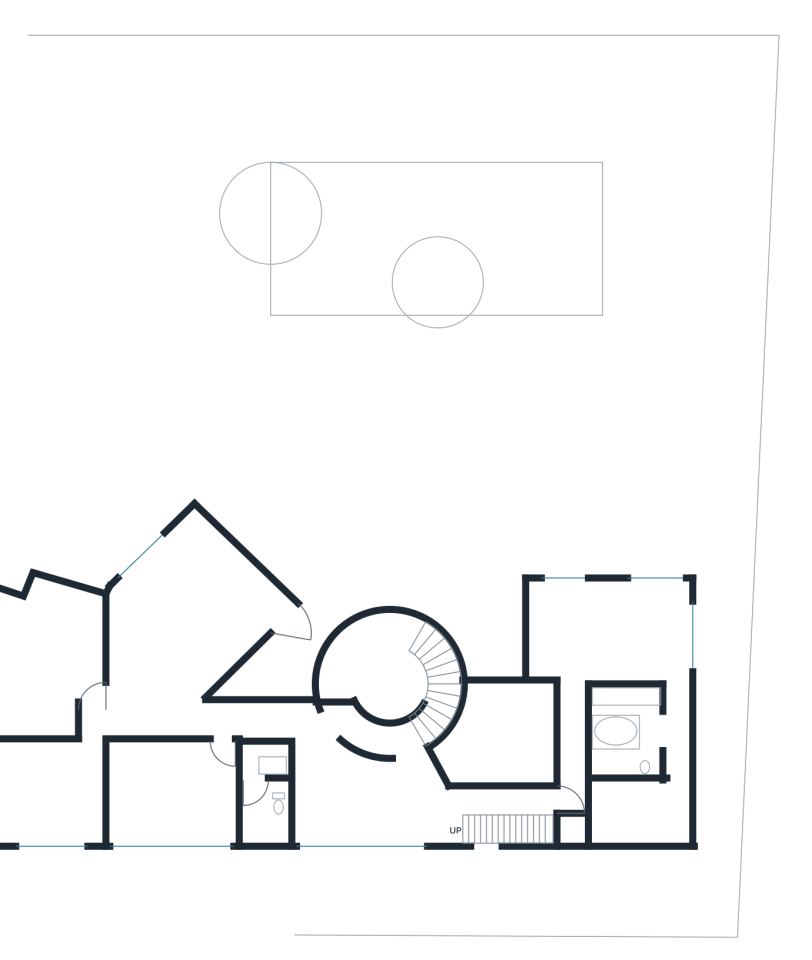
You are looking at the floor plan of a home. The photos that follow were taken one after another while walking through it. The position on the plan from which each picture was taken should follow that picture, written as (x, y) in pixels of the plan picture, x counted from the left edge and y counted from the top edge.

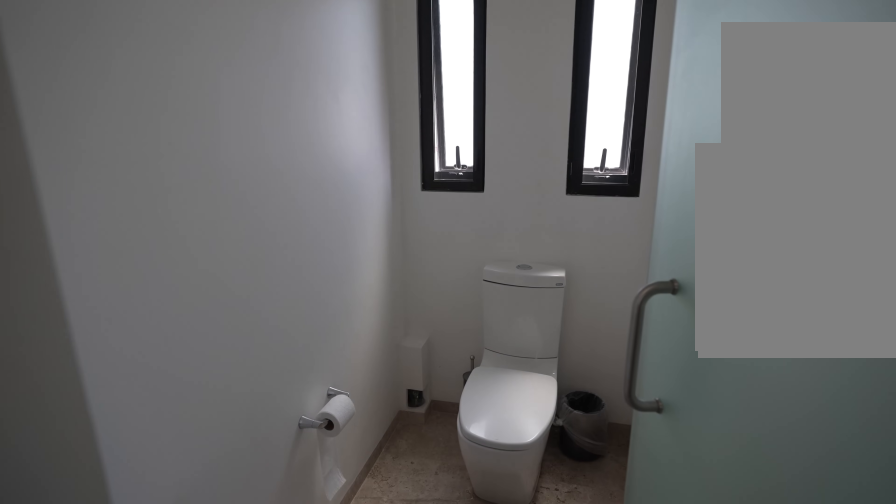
(646, 743)
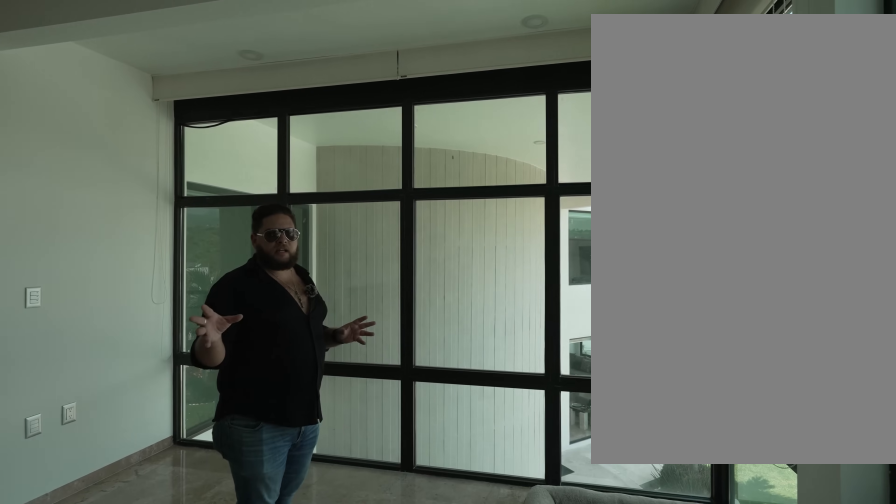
(595, 600)
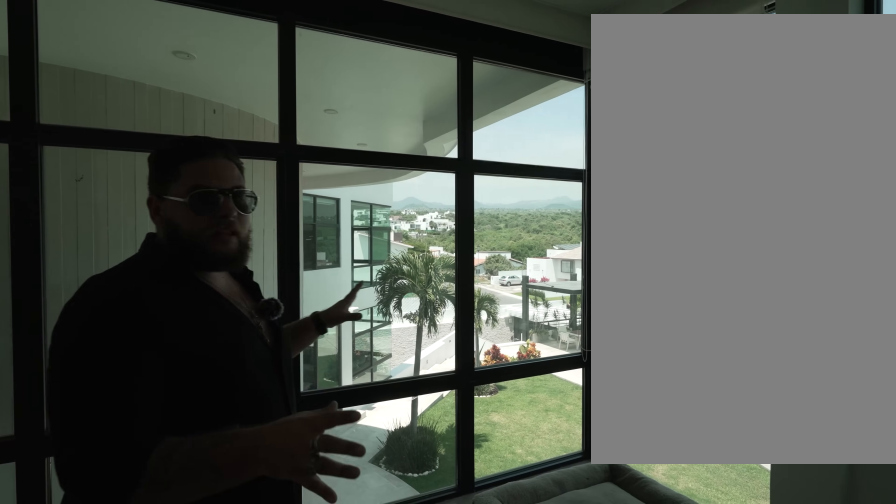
(595, 600)
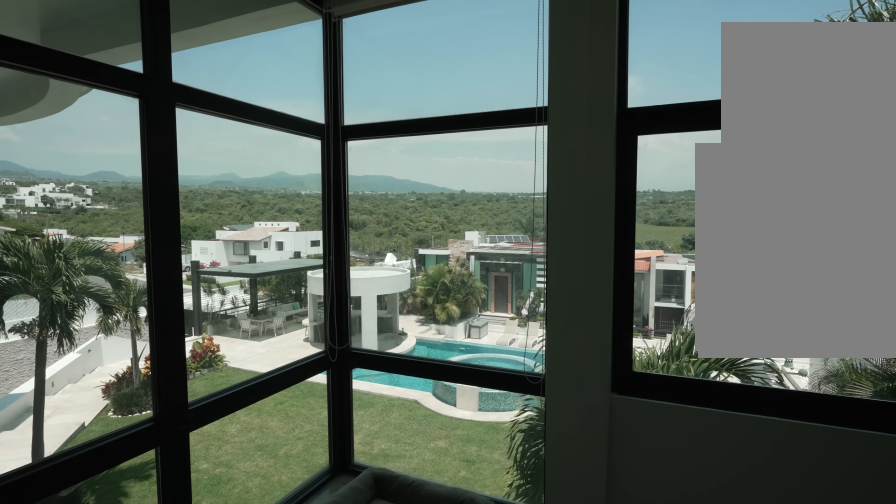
(595, 600)
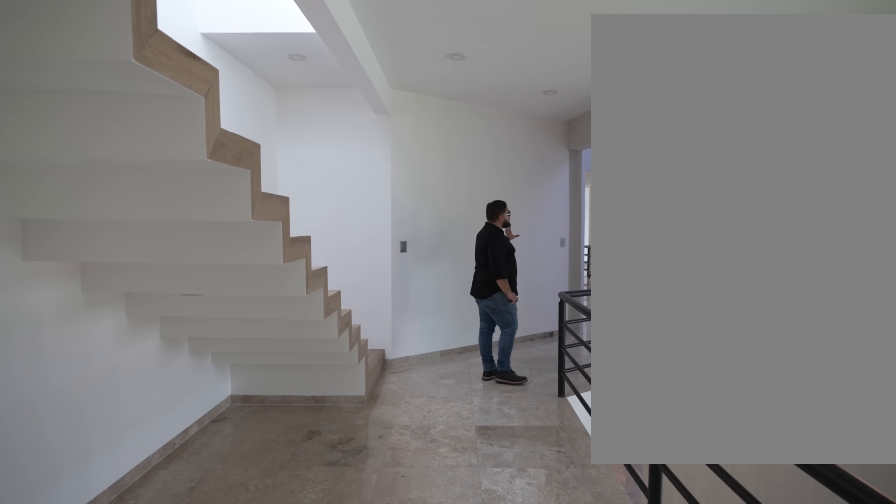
(526, 797)
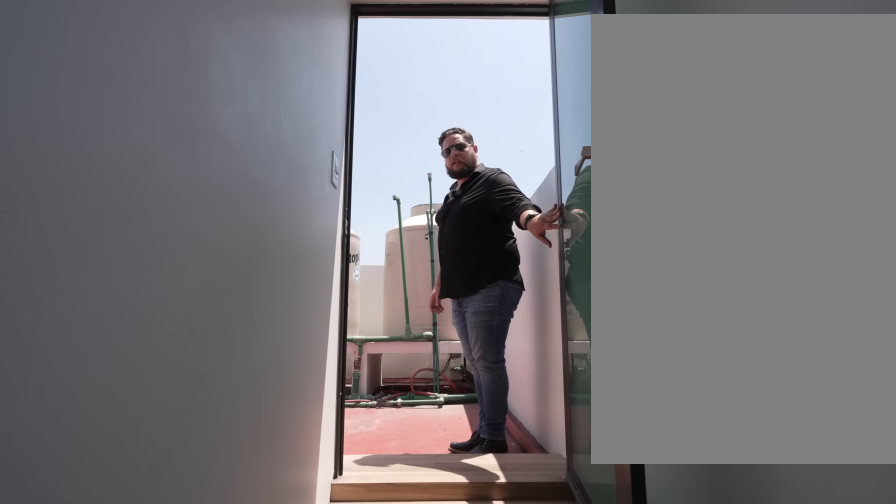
(484, 830)
